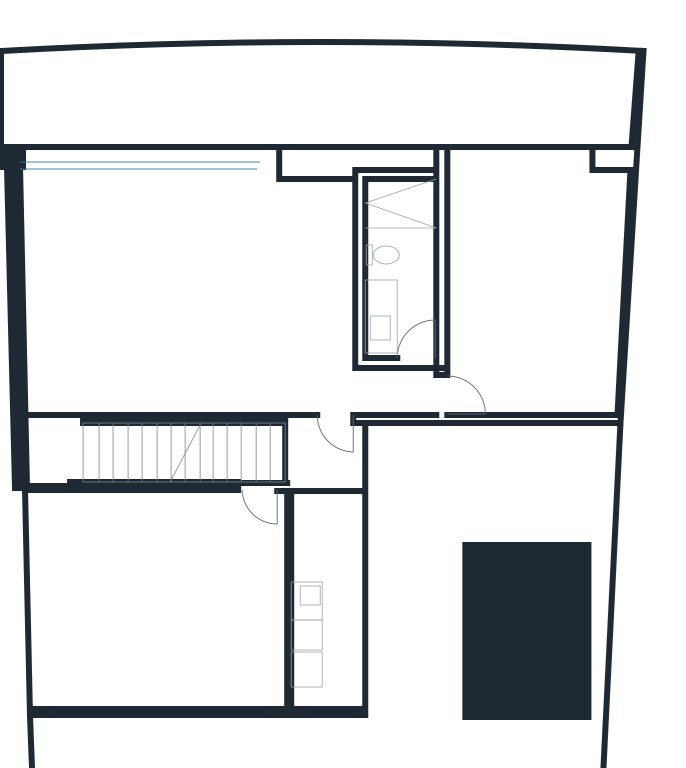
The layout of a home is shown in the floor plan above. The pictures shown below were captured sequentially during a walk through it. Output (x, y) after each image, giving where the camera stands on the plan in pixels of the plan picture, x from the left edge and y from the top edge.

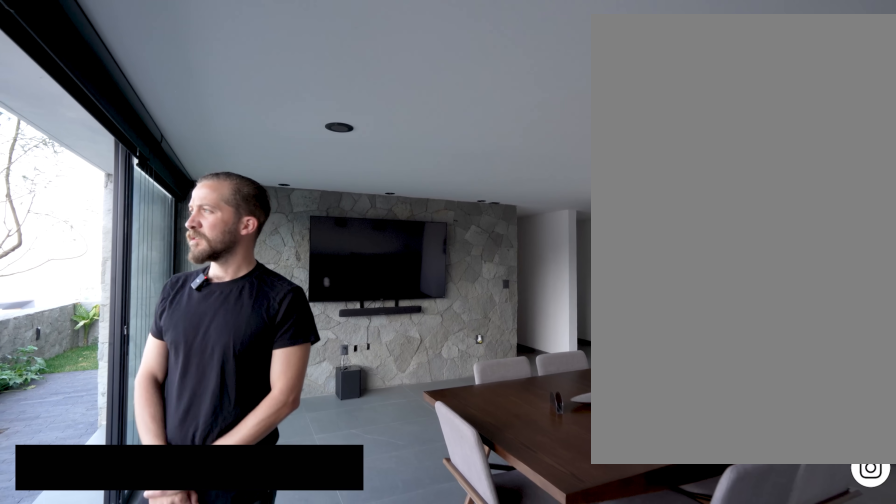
(180, 136)
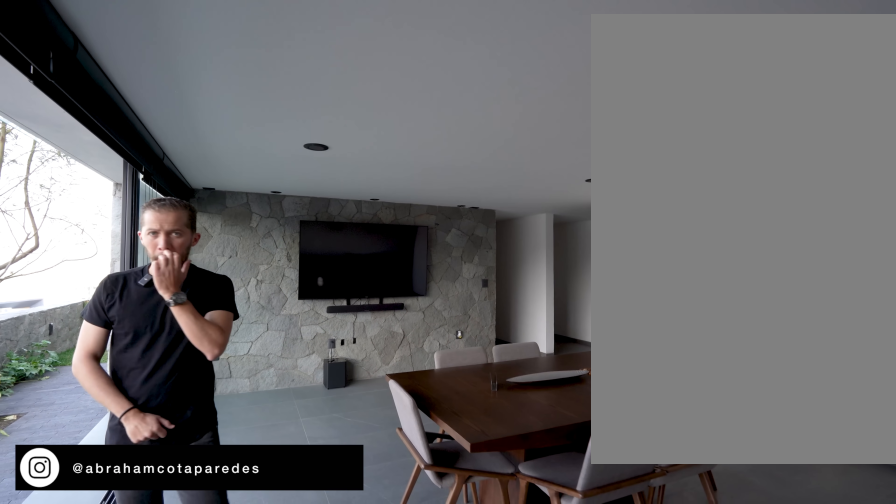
(173, 151)
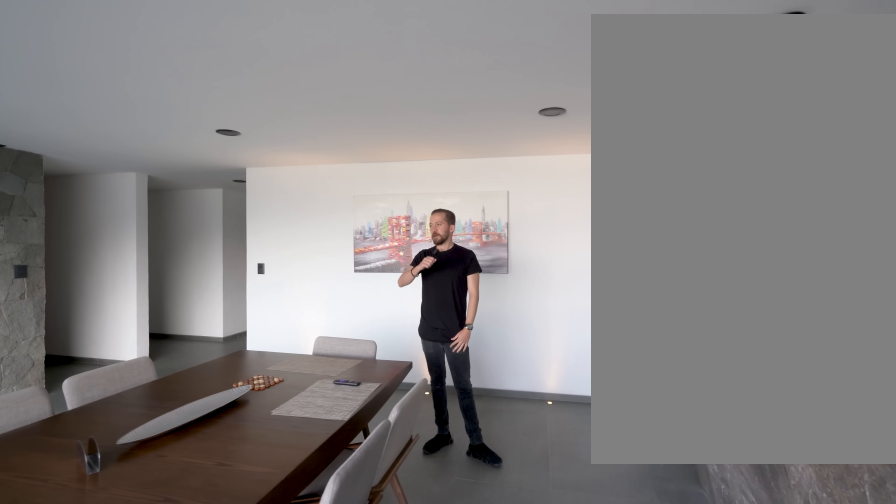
(131, 225)
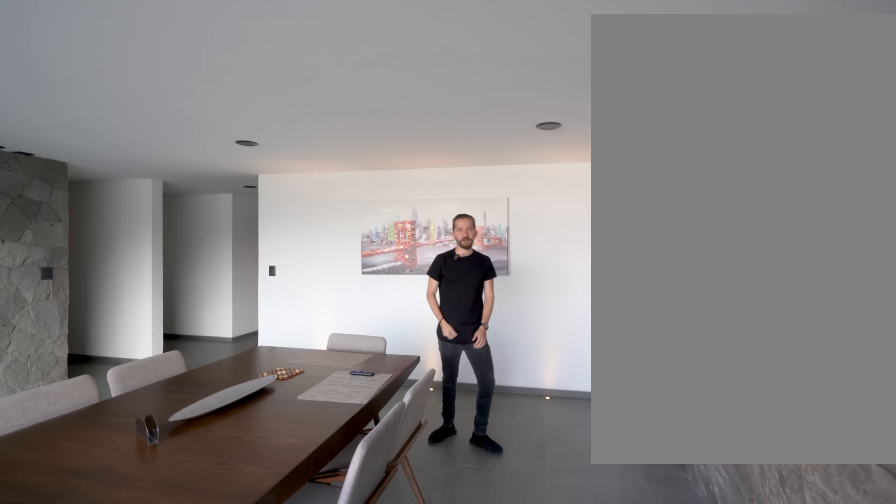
(130, 225)
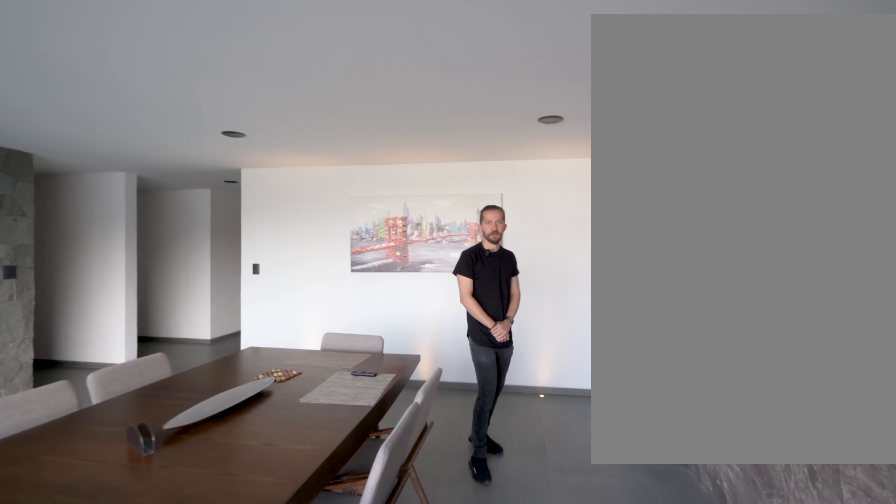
(131, 225)
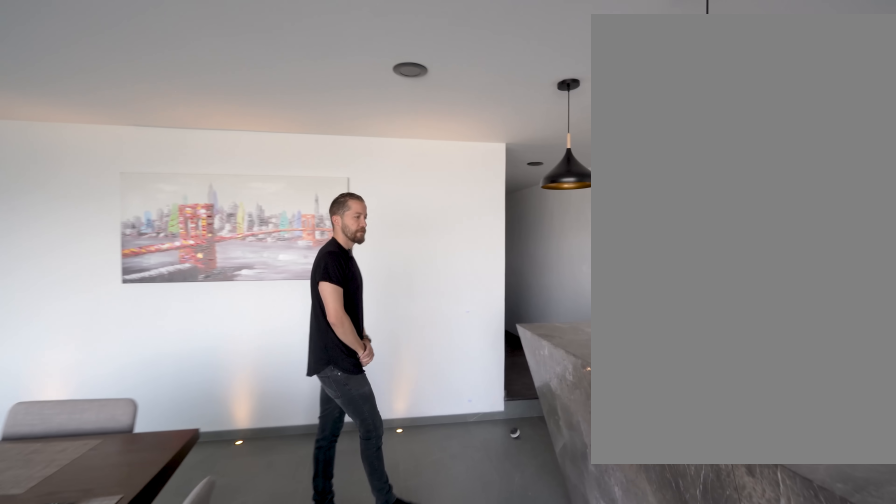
(130, 225)
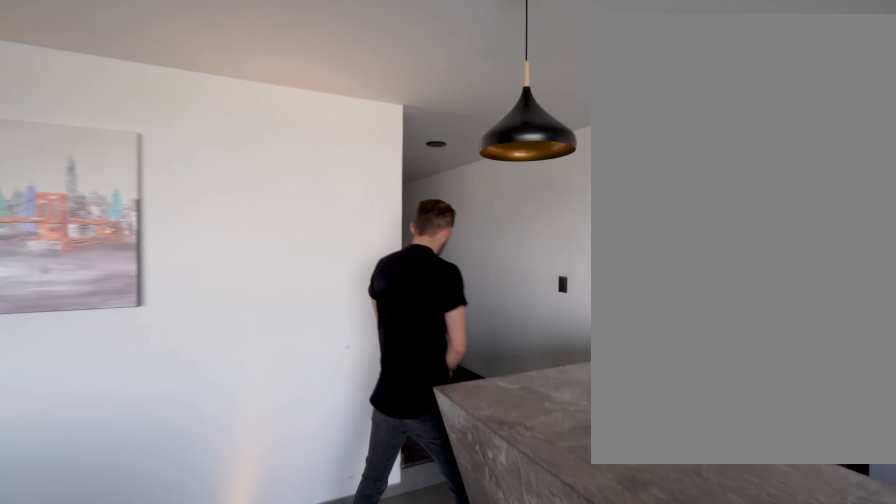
(138, 248)
